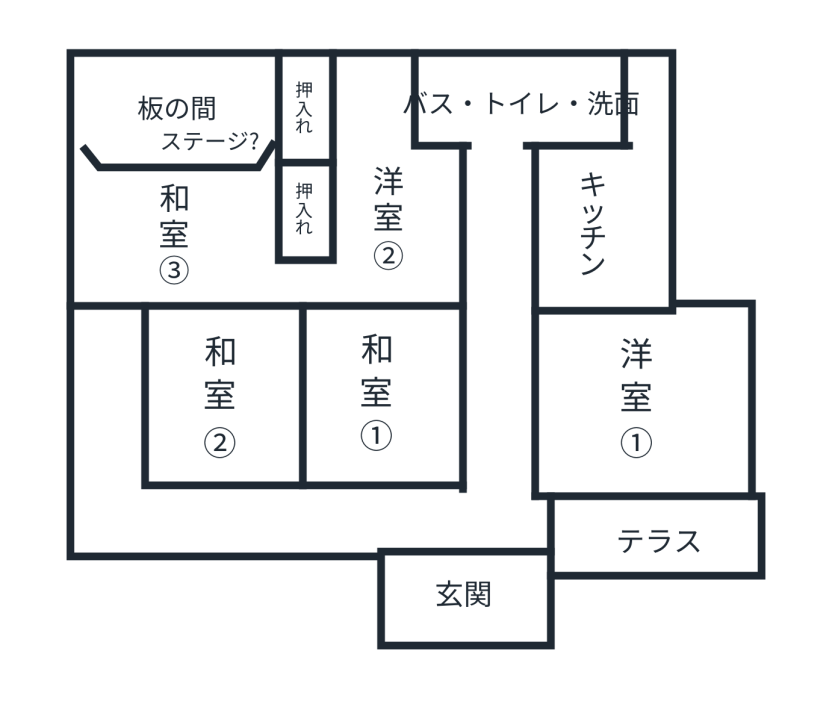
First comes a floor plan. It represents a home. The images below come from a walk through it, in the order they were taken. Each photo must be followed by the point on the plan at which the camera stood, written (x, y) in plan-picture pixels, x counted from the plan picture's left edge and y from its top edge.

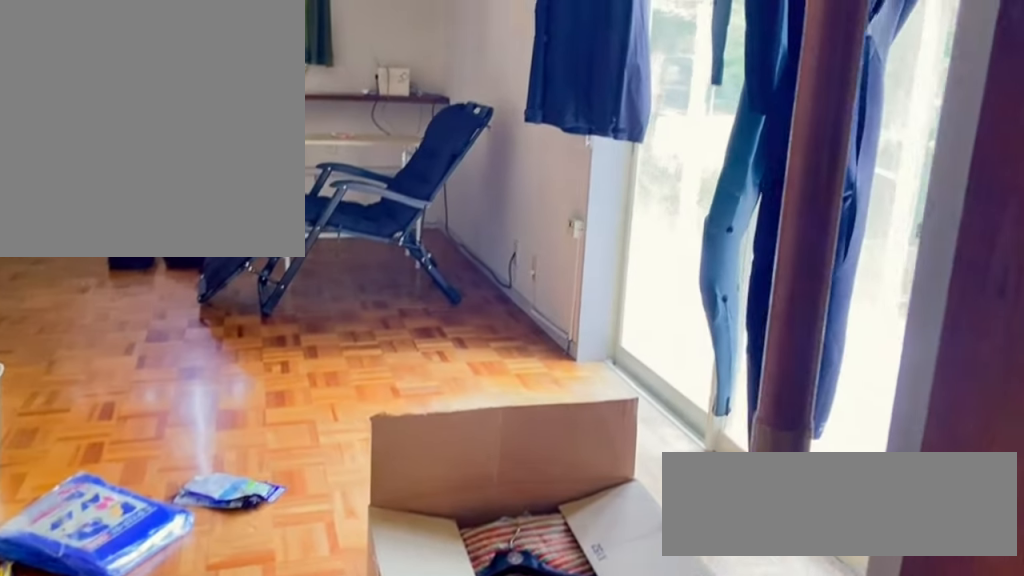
(555, 398)
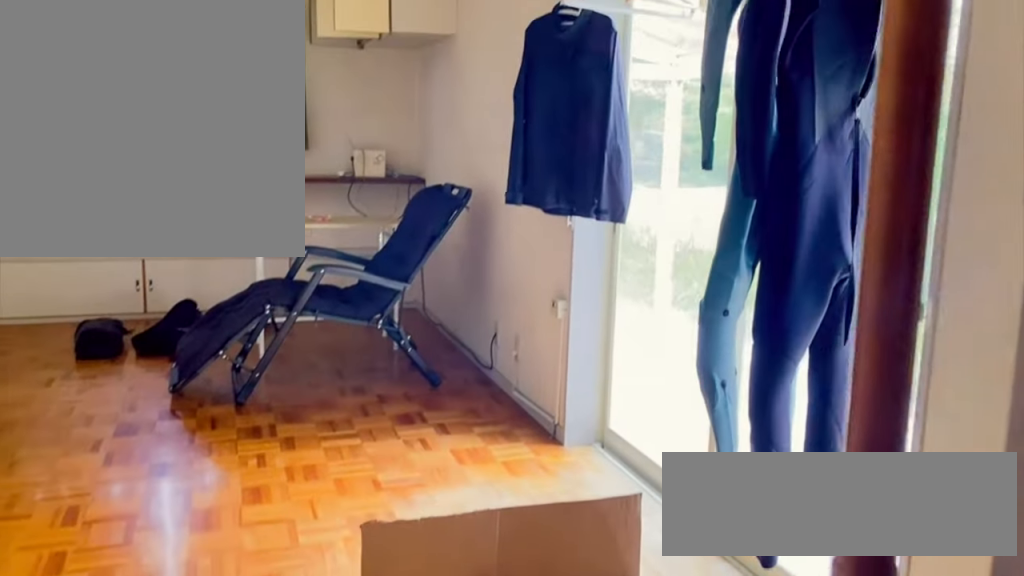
(557, 400)
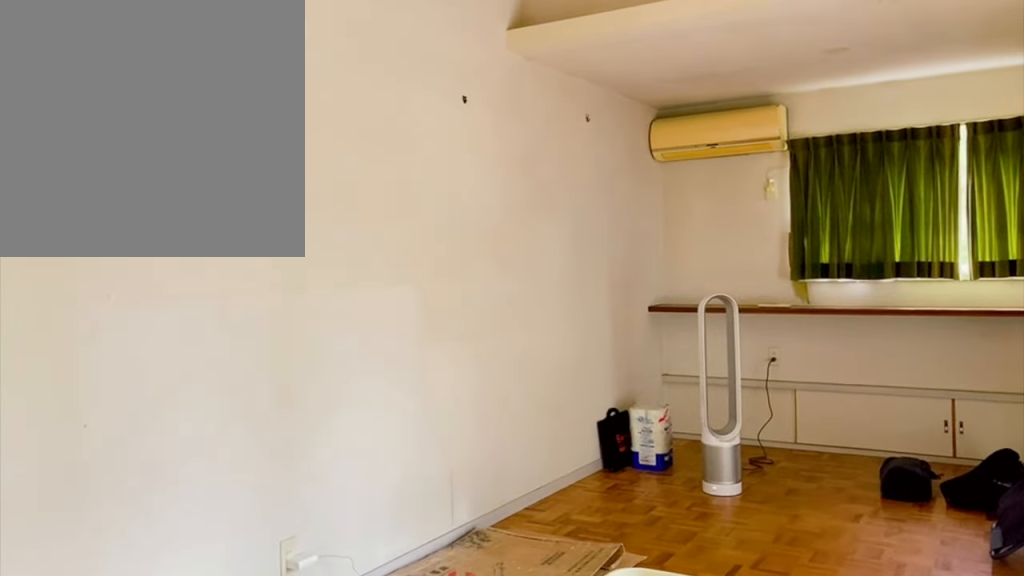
(605, 447)
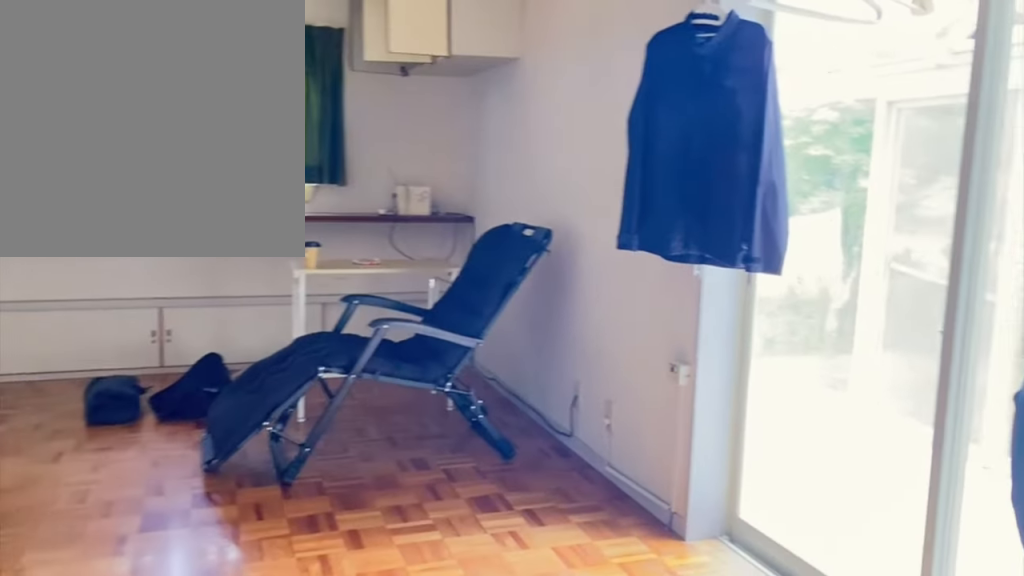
(615, 470)
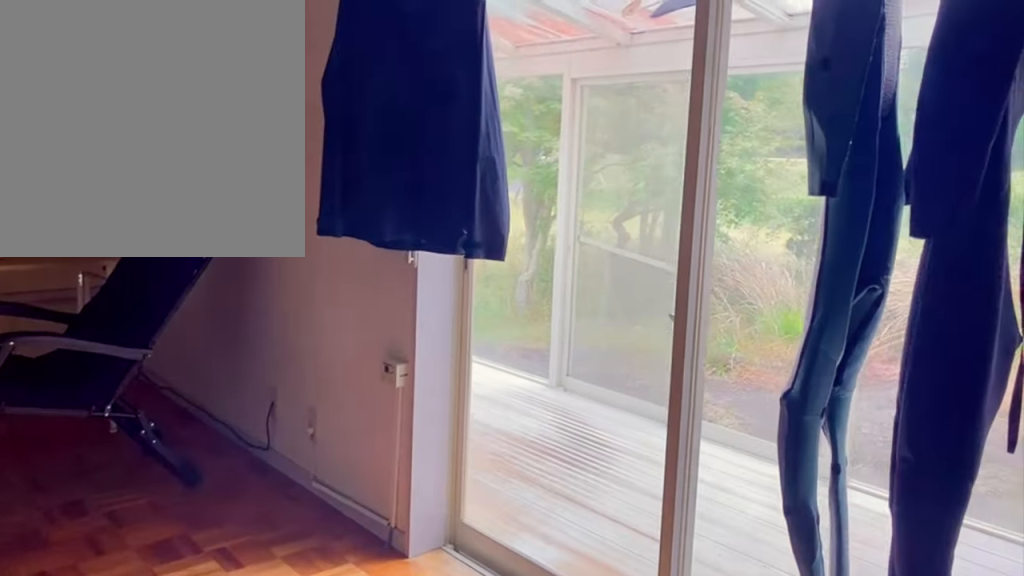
(620, 482)
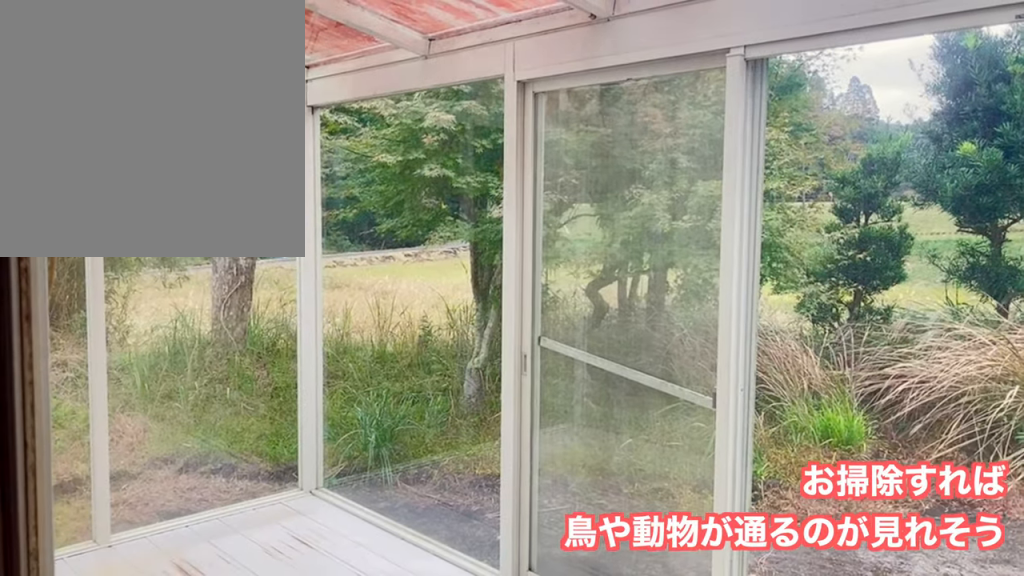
(616, 447)
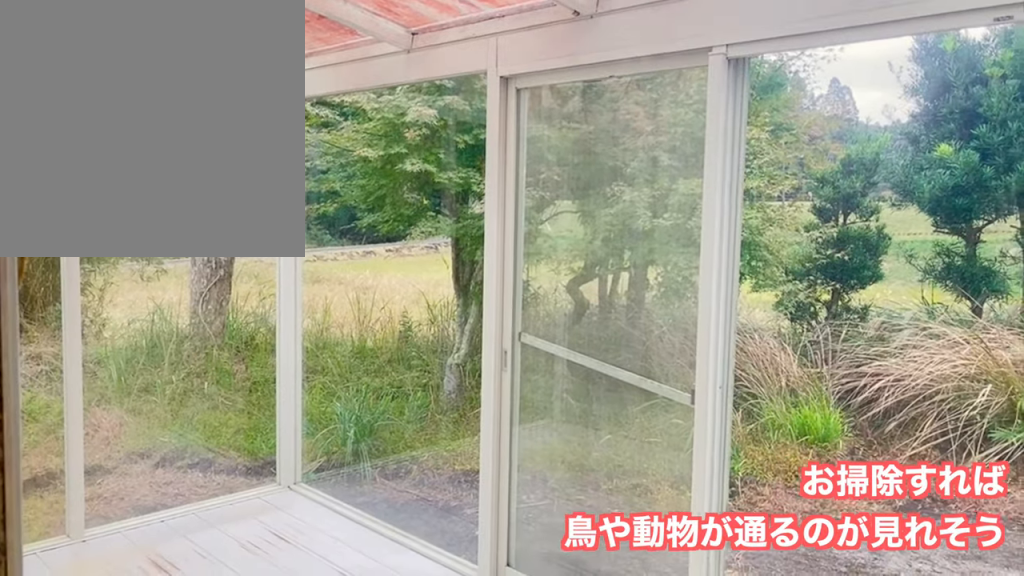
(614, 443)
